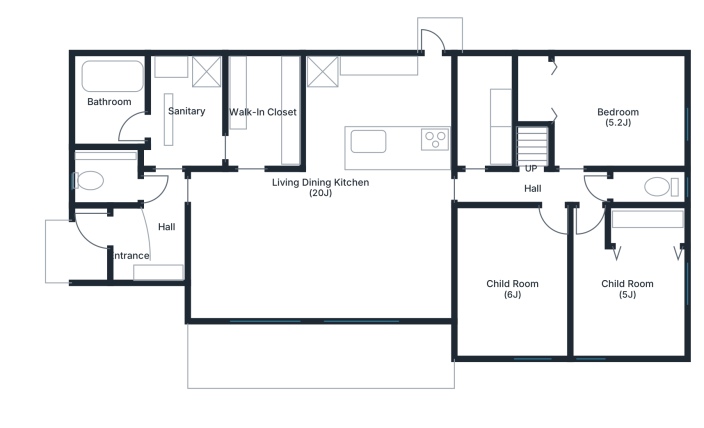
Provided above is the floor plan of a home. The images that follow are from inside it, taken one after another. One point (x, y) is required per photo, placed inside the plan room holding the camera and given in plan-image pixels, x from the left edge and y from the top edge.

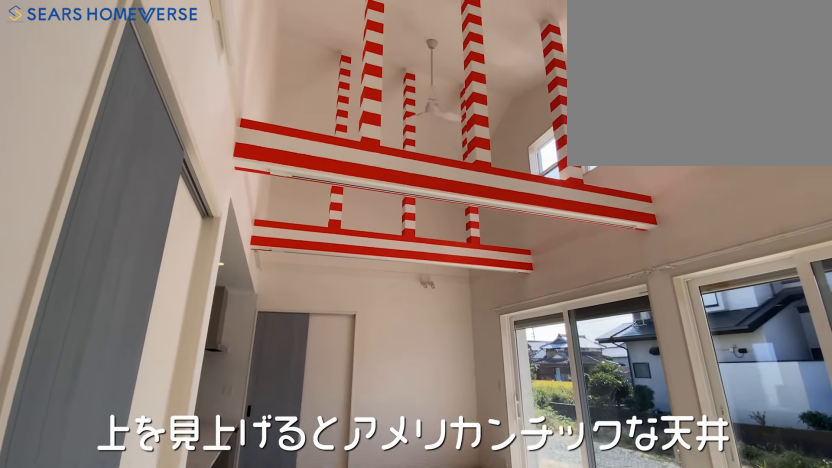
(315, 245)
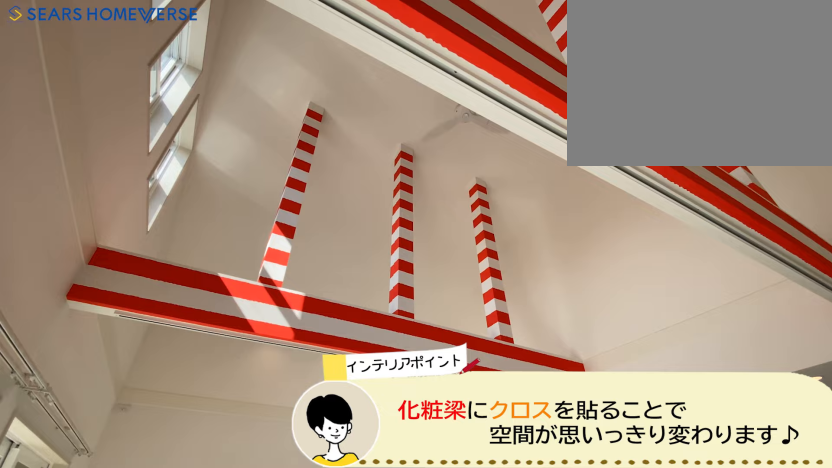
(323, 243)
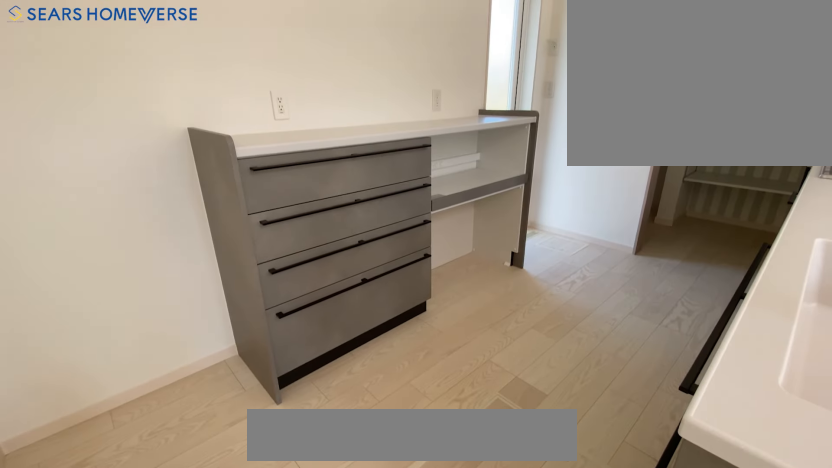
(387, 104)
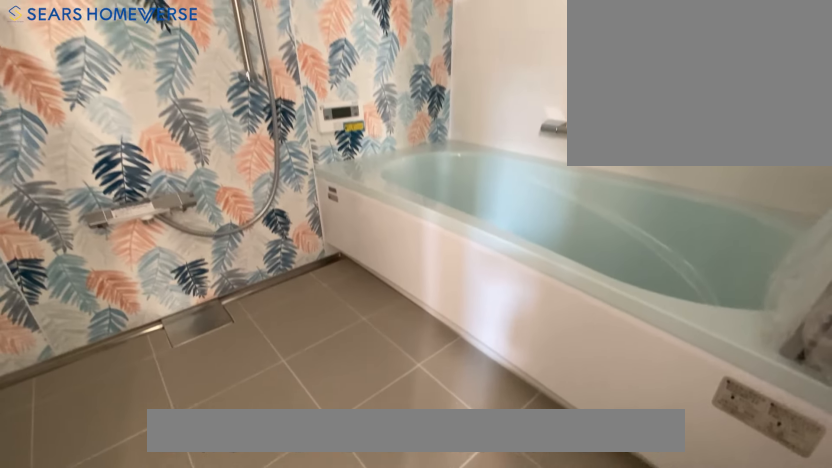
(109, 115)
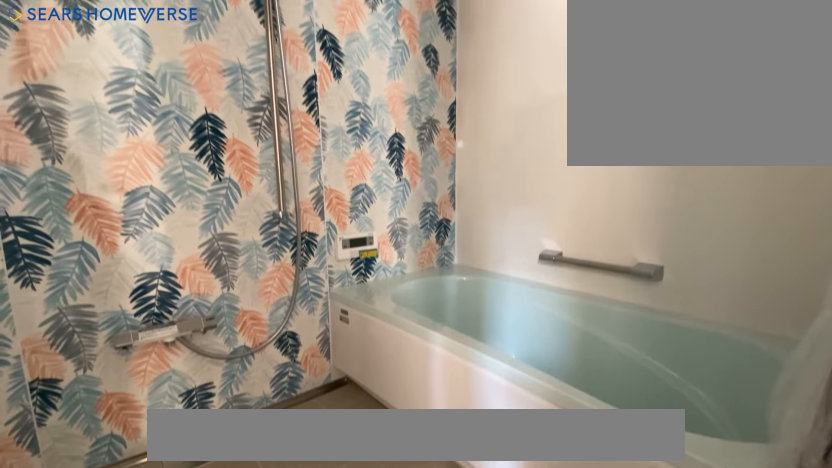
(109, 115)
